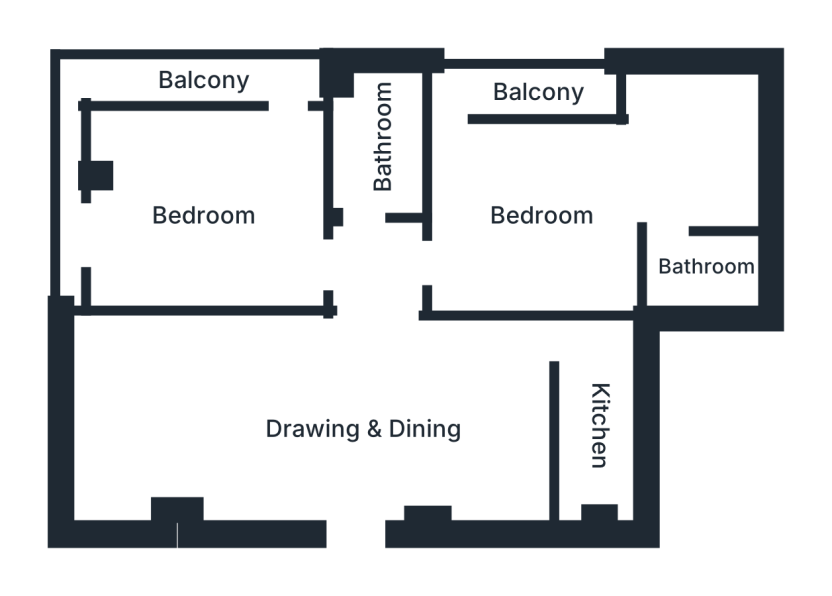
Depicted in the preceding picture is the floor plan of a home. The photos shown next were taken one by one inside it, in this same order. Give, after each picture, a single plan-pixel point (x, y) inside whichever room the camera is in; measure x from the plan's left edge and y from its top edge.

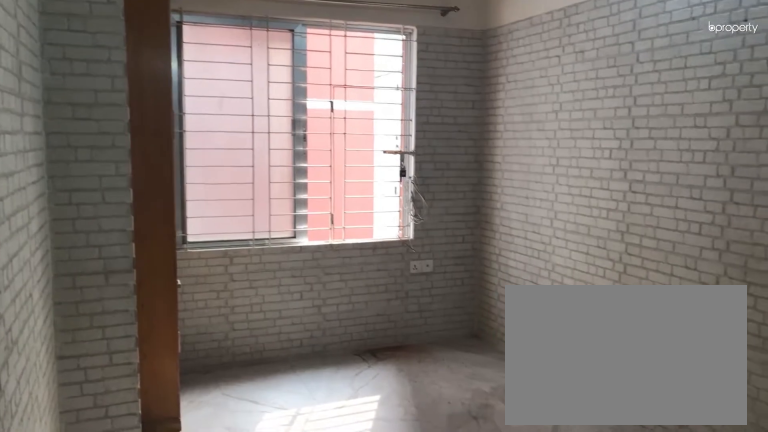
(364, 431)
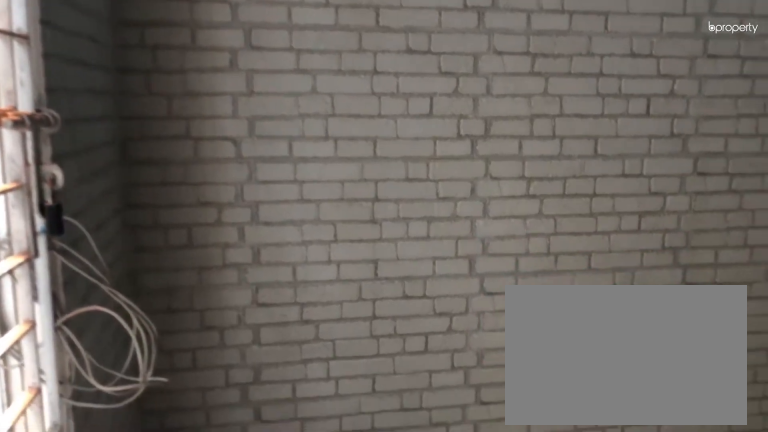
(364, 431)
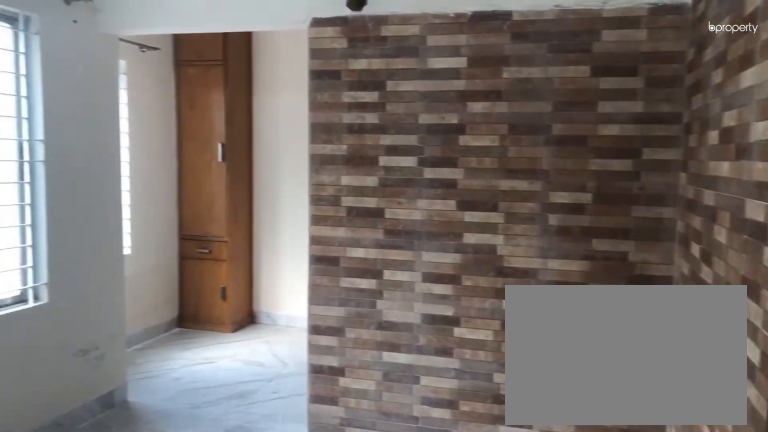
(538, 212)
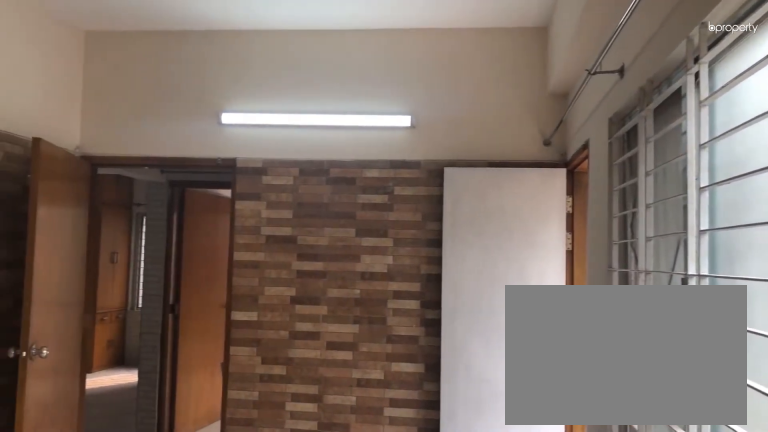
(539, 212)
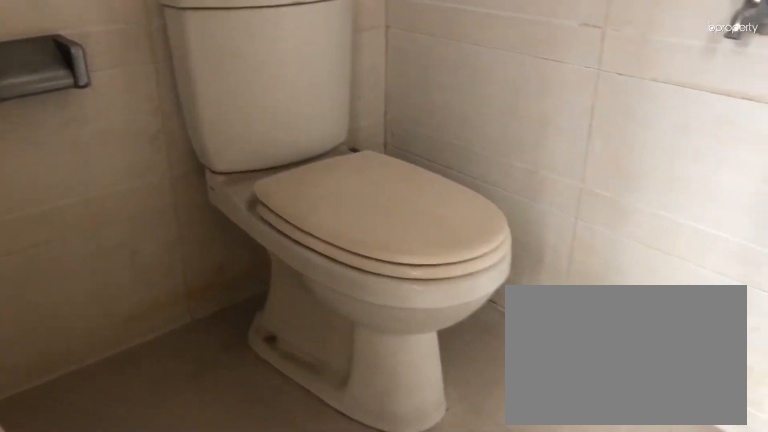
(707, 262)
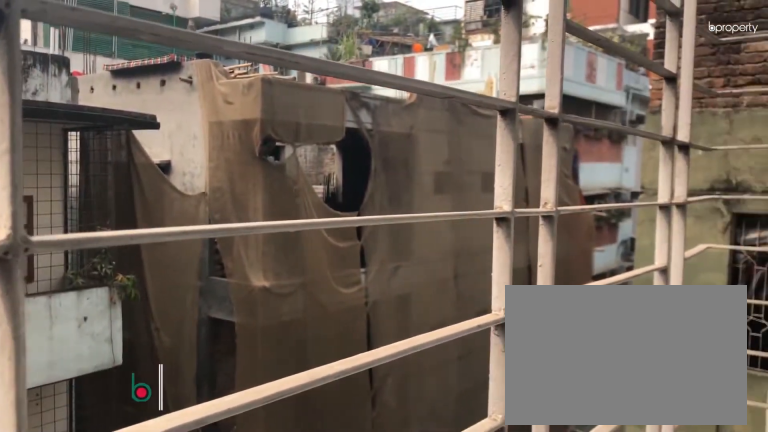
(537, 89)
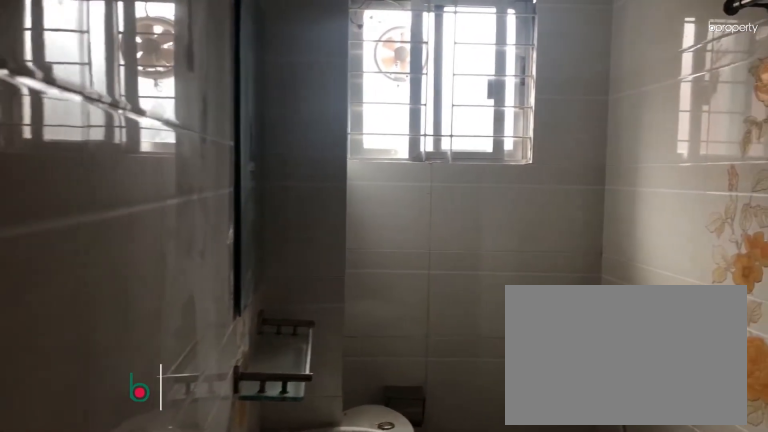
(711, 265)
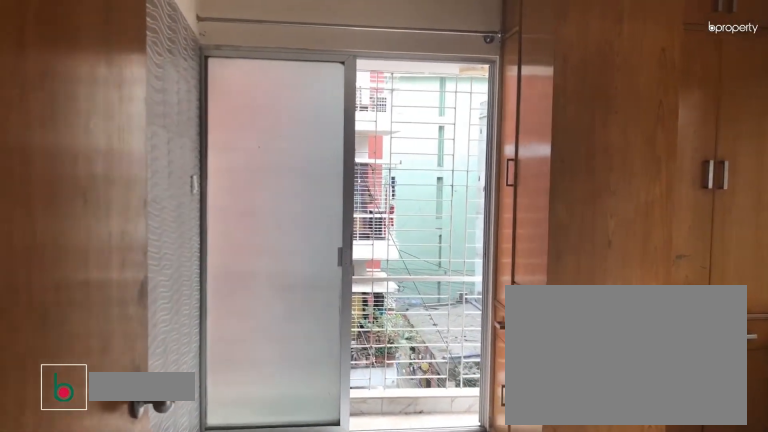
(203, 218)
